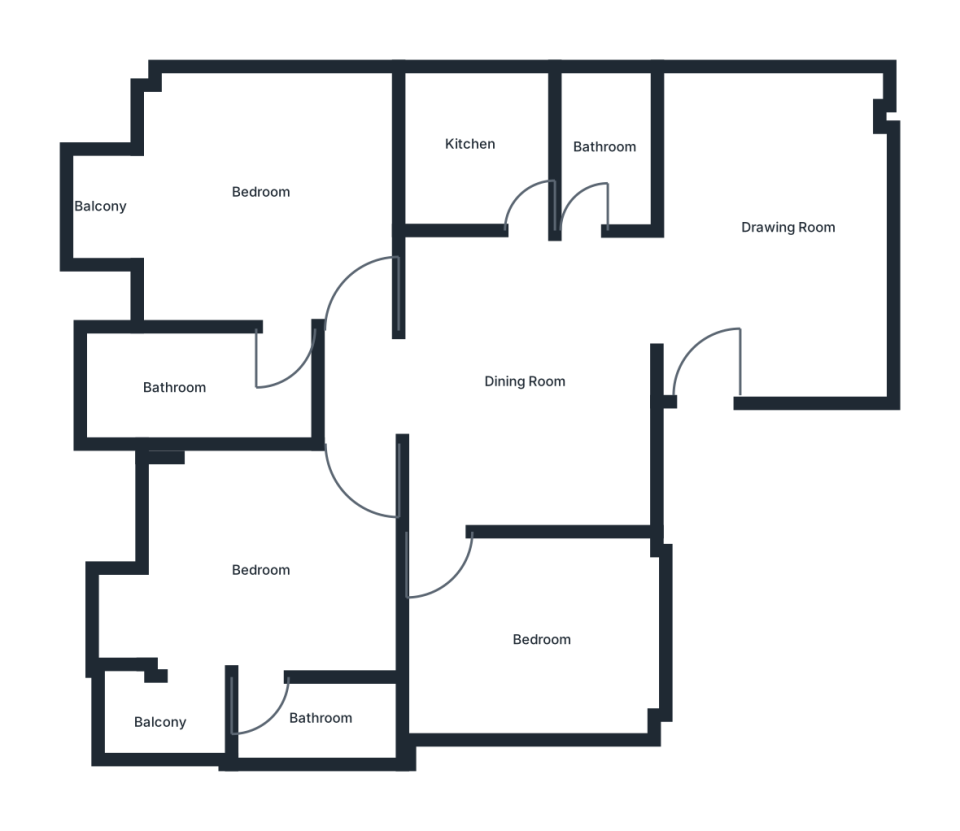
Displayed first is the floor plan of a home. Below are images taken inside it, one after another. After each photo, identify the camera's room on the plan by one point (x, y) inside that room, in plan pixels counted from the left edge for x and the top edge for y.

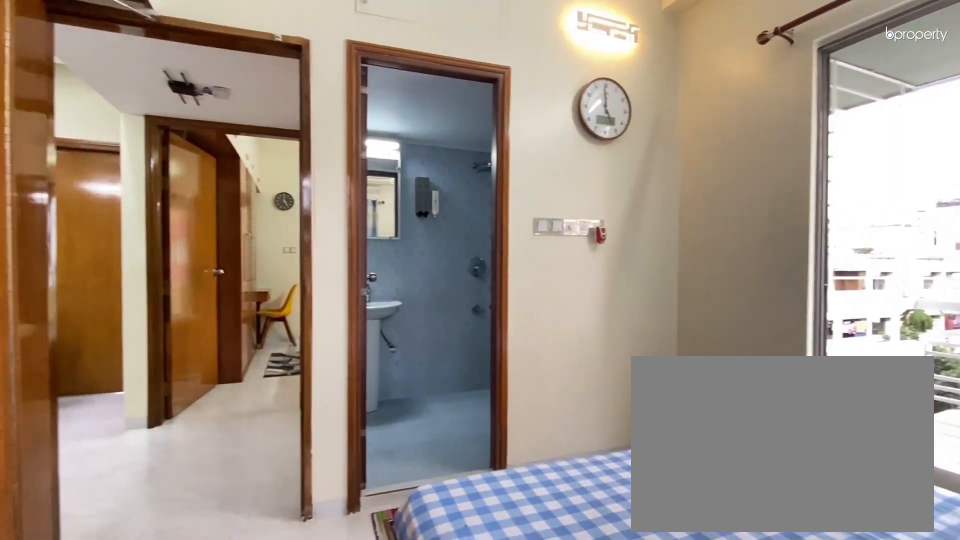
(236, 209)
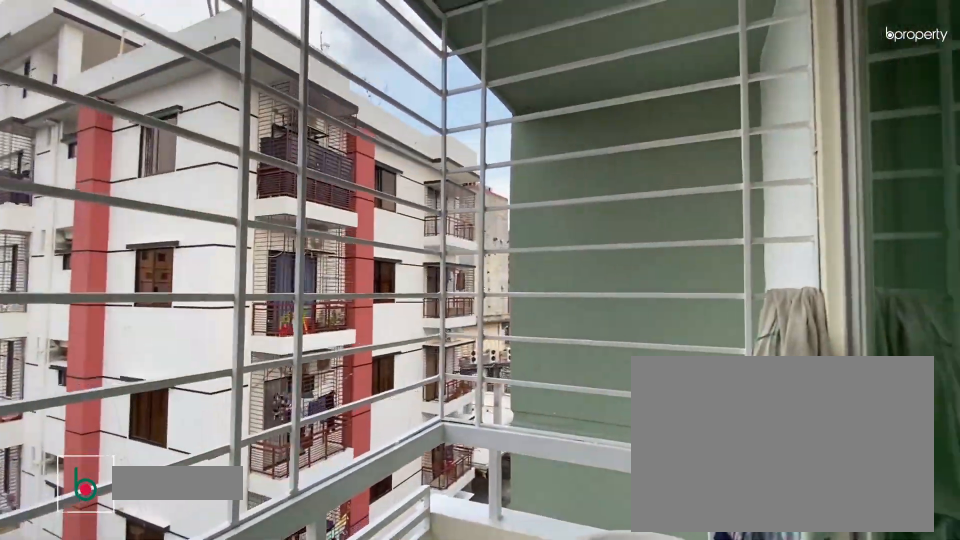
(95, 192)
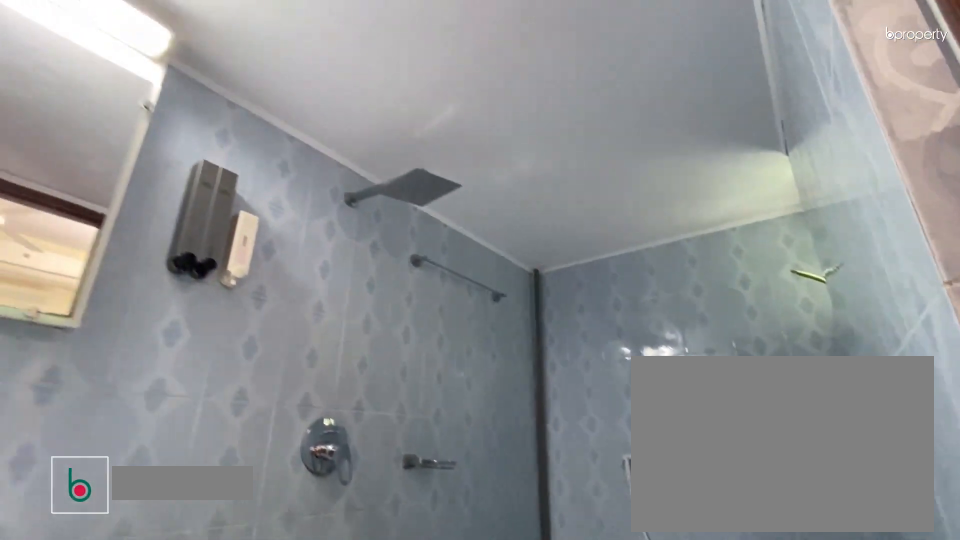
(191, 381)
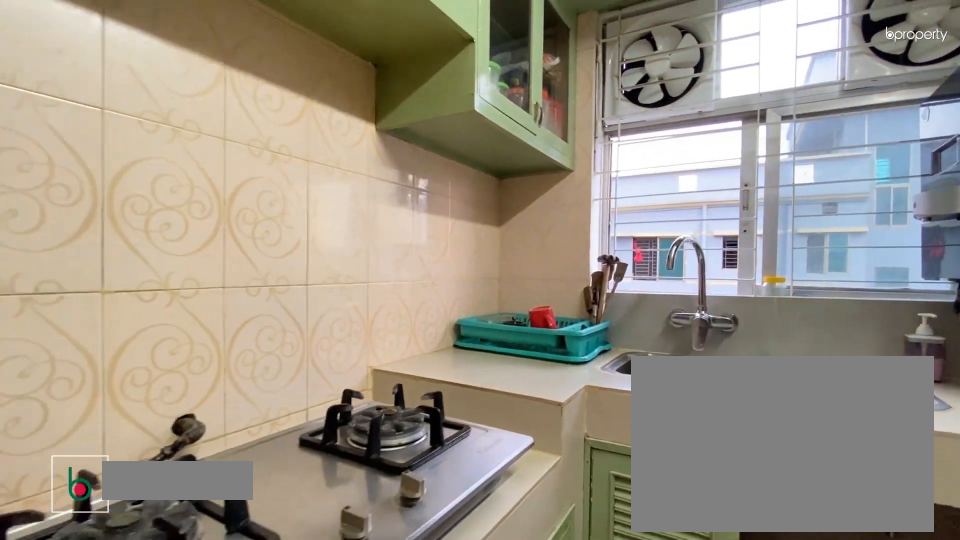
(487, 154)
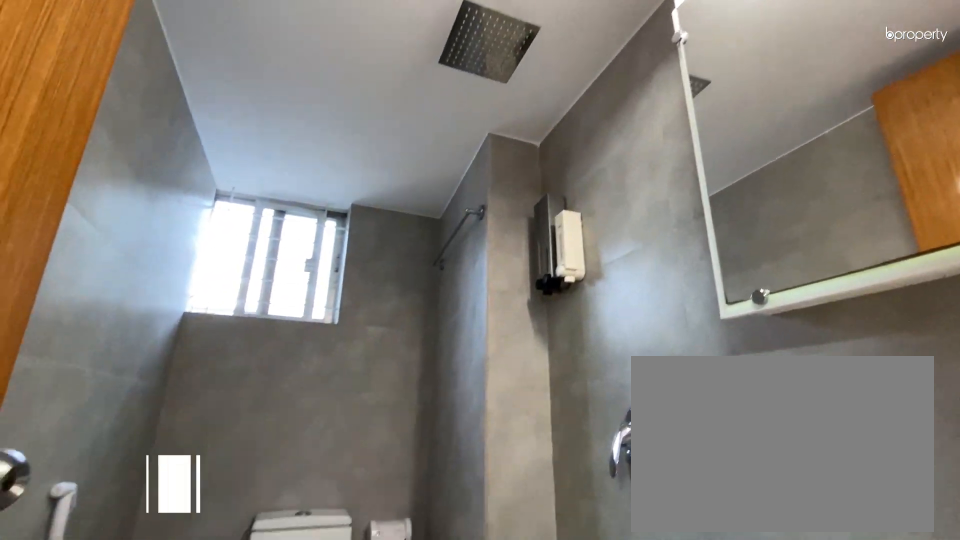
(609, 133)
